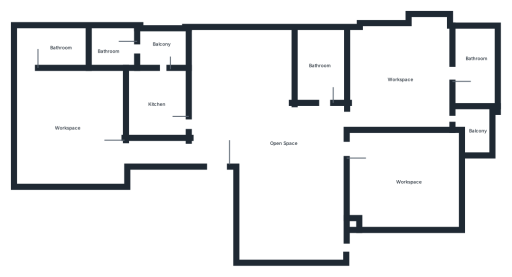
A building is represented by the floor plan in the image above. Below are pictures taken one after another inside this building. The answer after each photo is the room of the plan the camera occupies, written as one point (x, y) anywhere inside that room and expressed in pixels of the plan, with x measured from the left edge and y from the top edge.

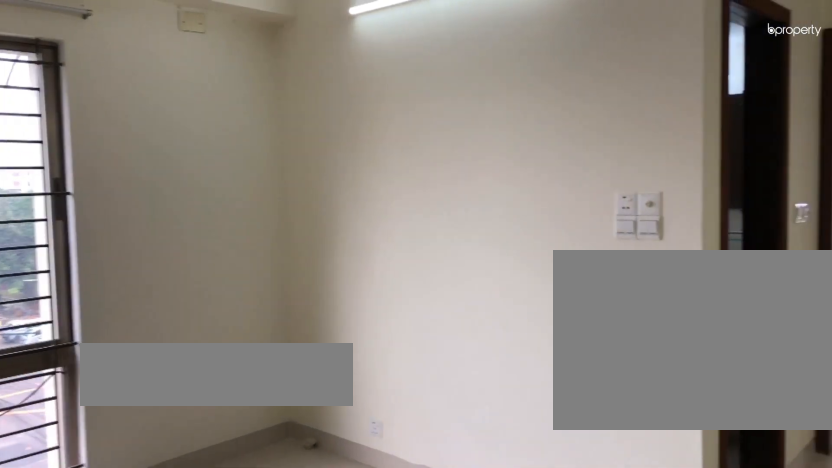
(269, 135)
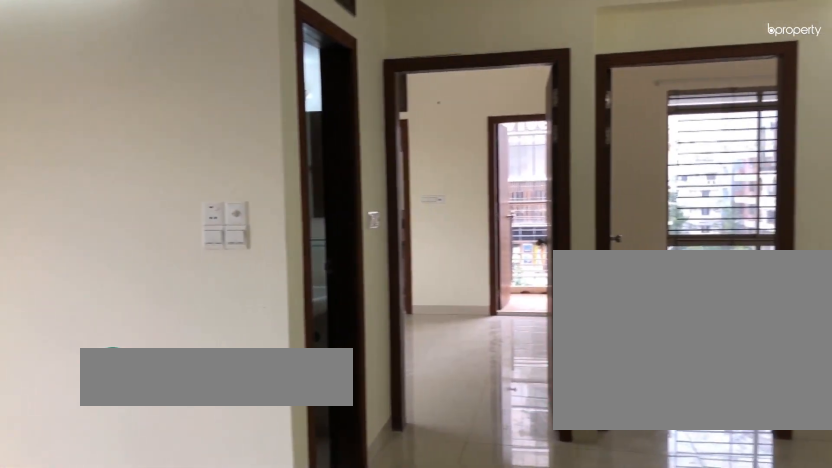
(269, 135)
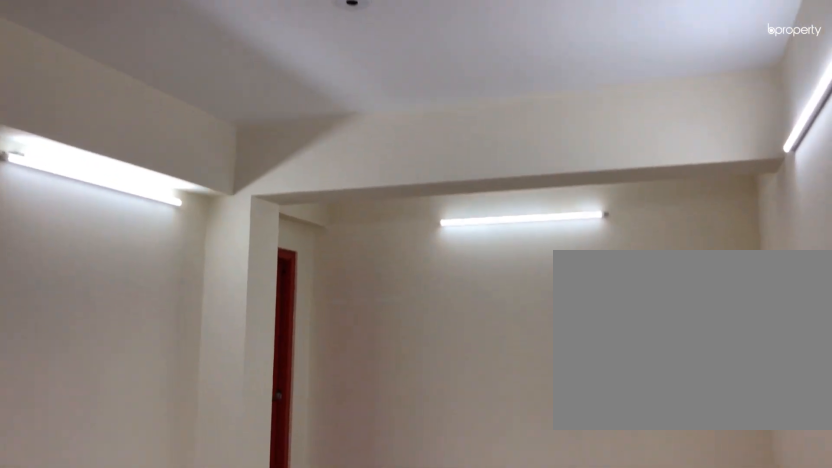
(304, 182)
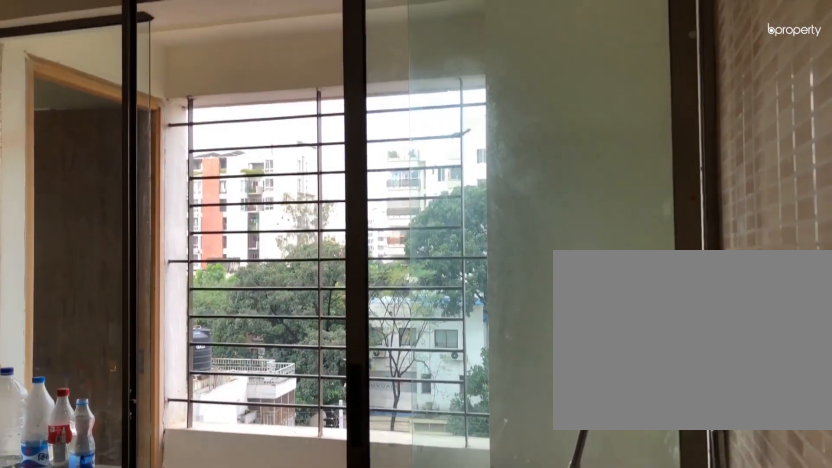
(162, 104)
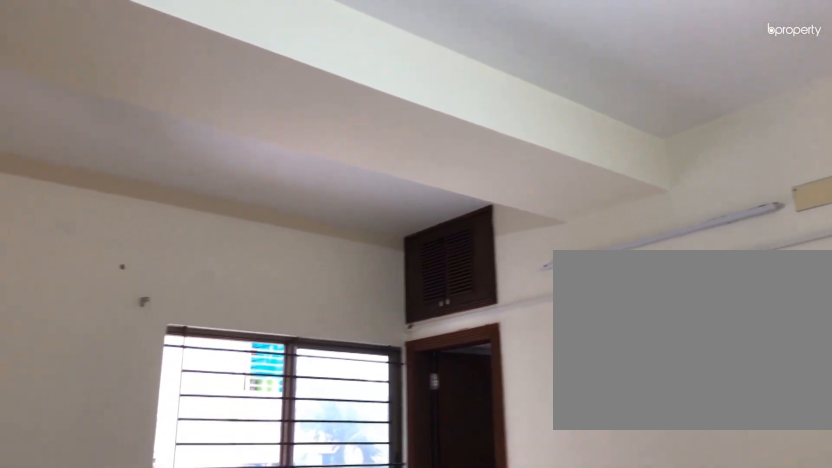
(70, 126)
